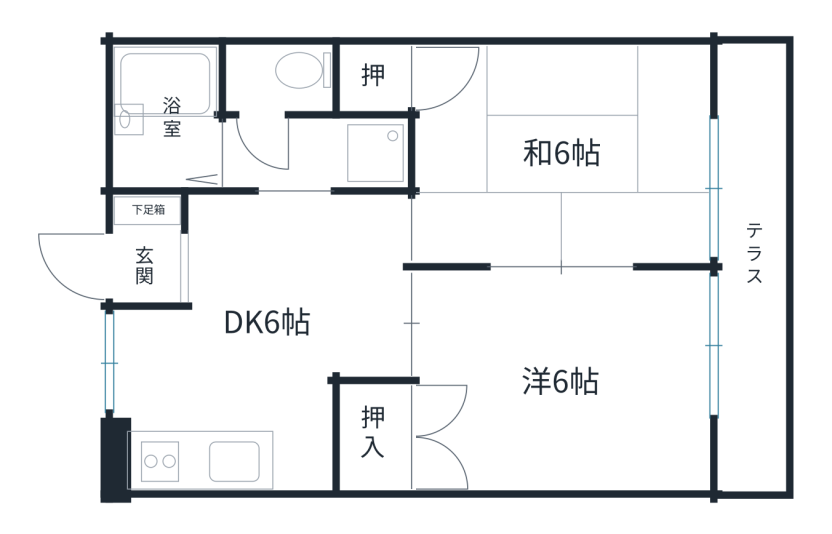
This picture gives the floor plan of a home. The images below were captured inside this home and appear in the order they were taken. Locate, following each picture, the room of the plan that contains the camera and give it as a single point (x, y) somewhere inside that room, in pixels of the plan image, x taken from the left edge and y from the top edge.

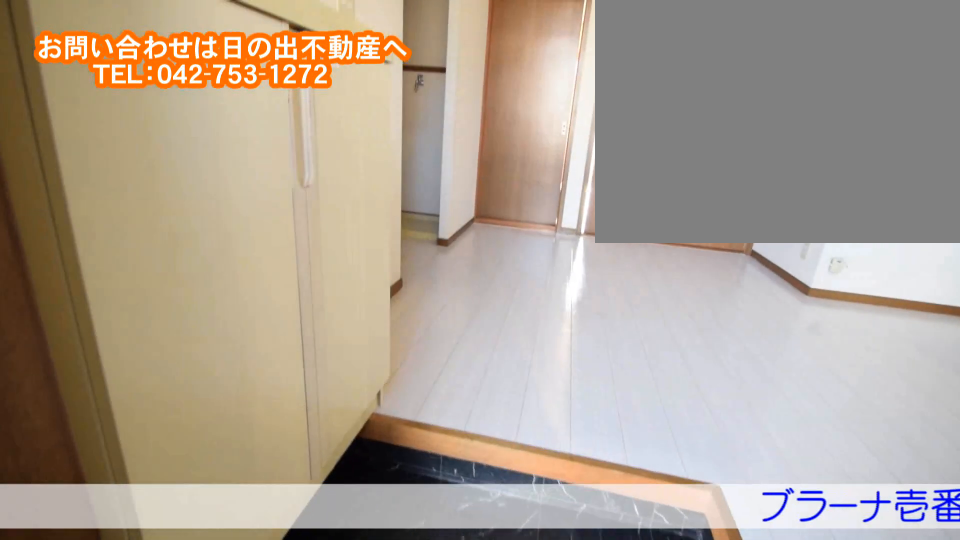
(181, 264)
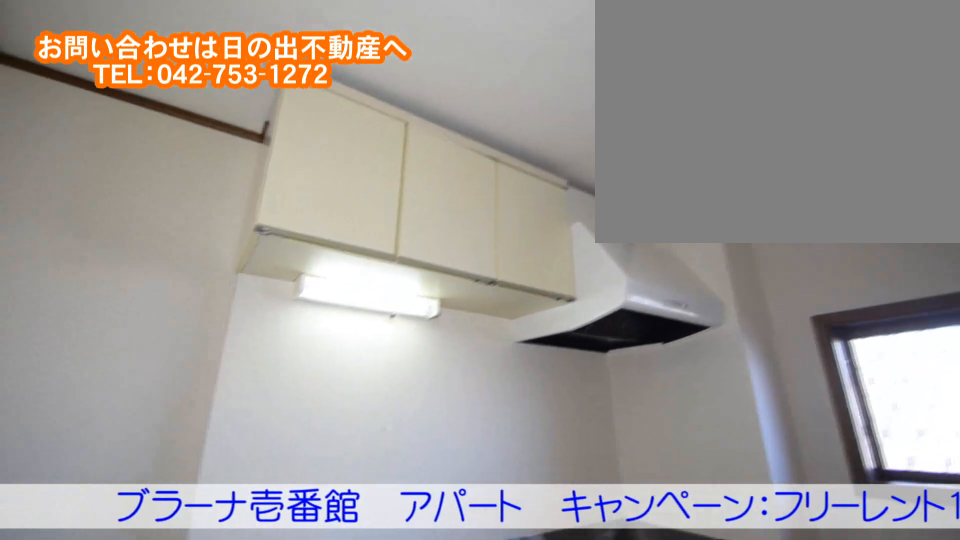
(272, 357)
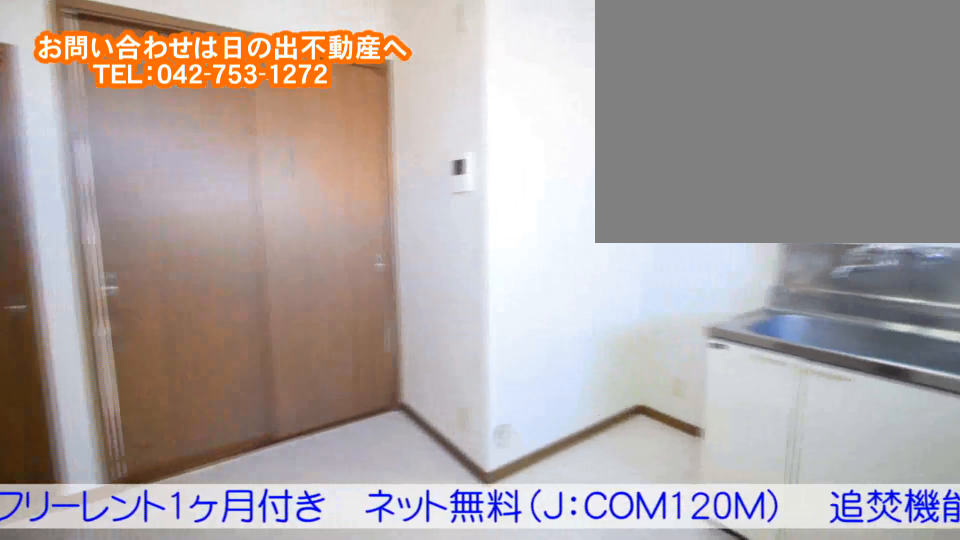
(273, 357)
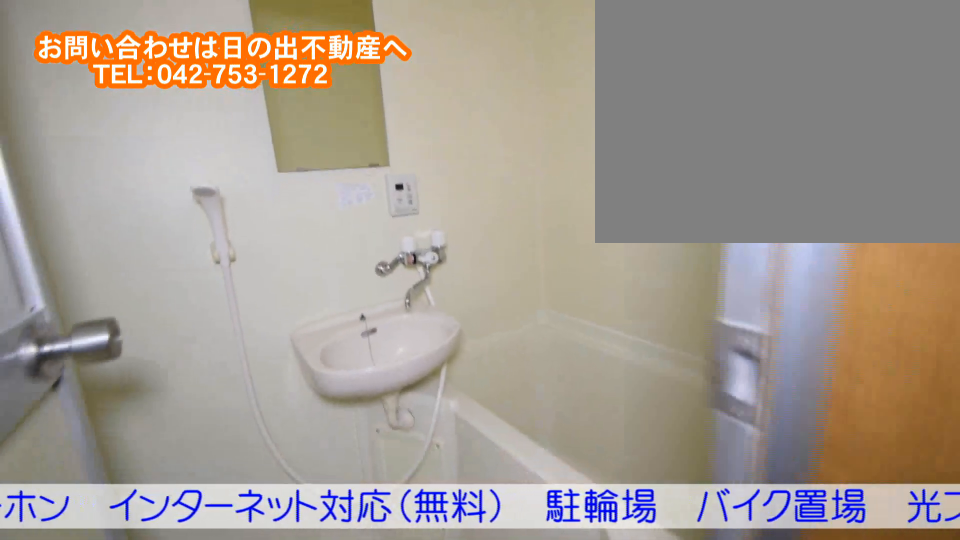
(169, 136)
